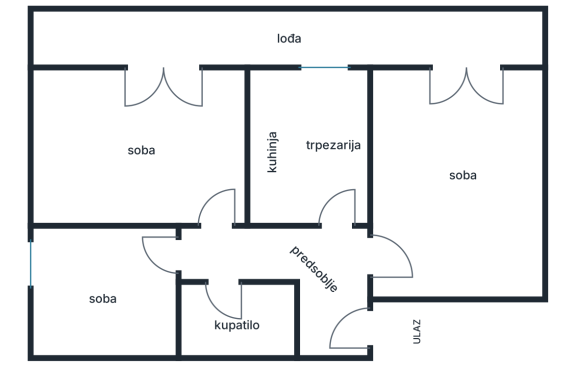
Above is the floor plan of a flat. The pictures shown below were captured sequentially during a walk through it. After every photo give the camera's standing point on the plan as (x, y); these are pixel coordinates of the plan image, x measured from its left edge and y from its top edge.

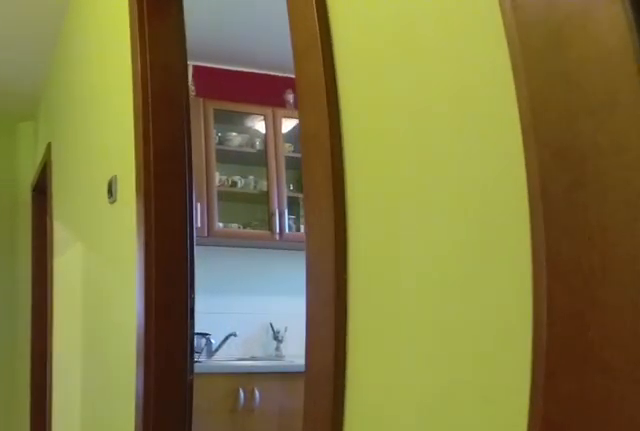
(408, 255)
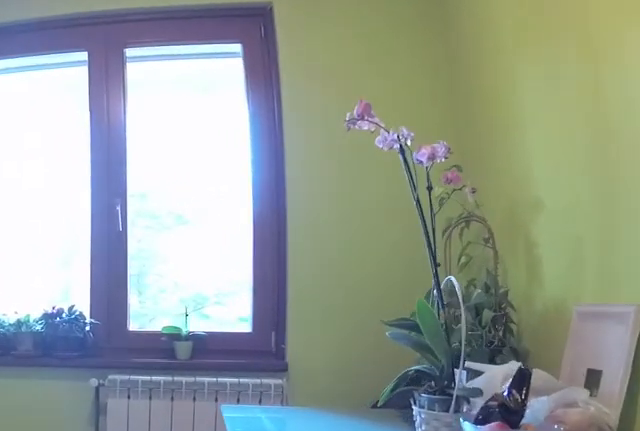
(354, 204)
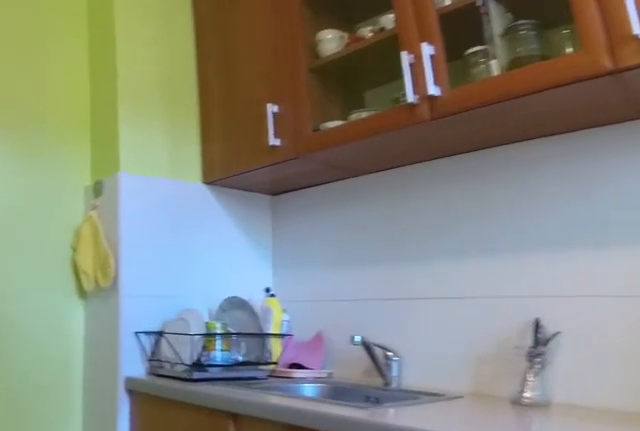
(338, 147)
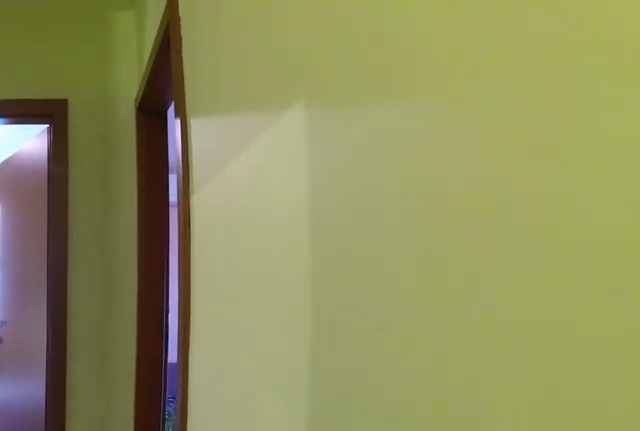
(352, 252)
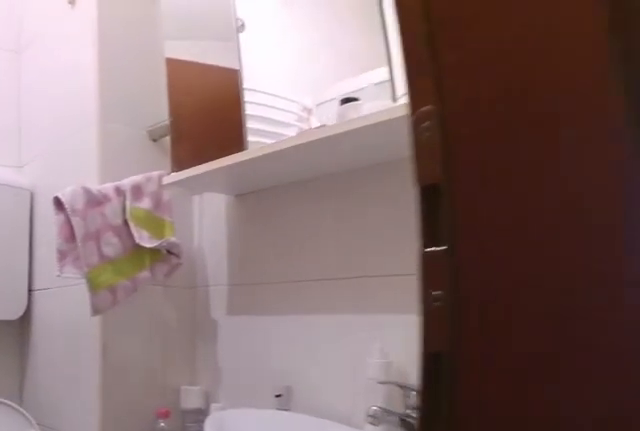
(226, 265)
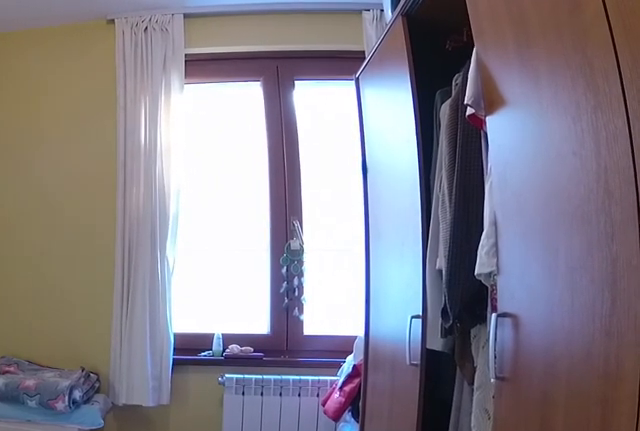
(181, 254)
